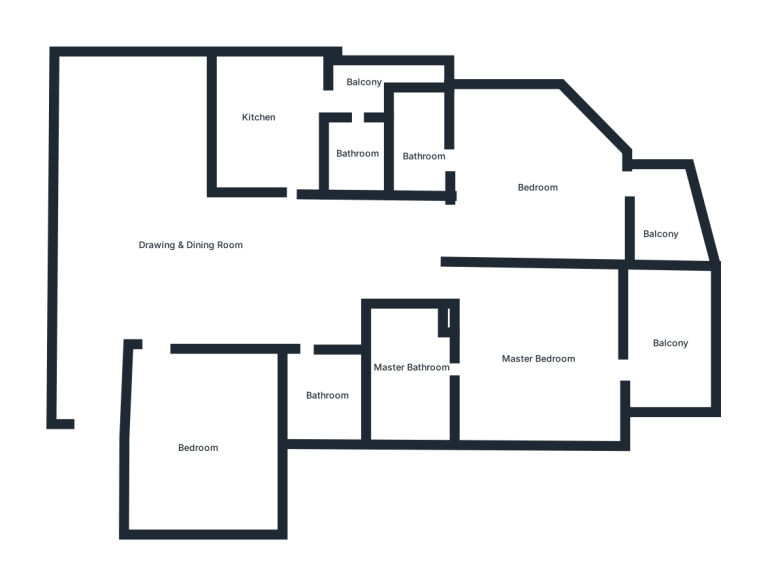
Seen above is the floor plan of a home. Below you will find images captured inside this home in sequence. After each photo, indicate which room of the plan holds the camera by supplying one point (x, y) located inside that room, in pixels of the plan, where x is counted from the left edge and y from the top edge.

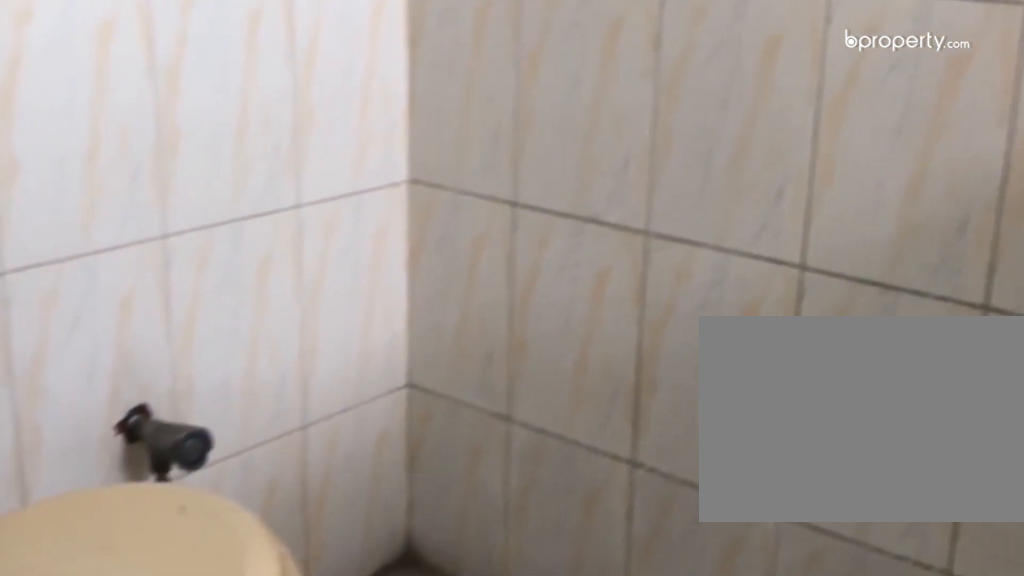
(422, 151)
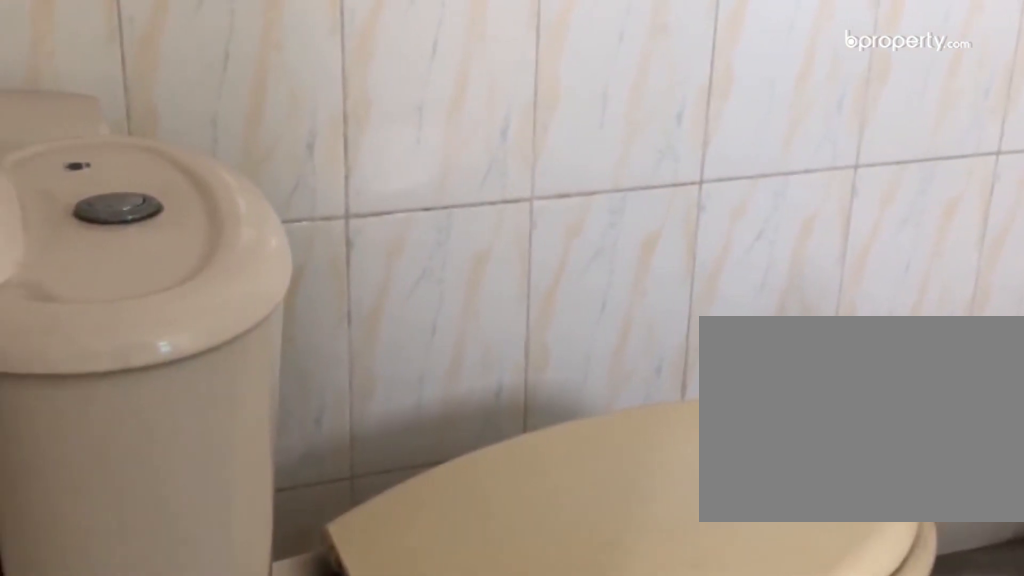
(422, 151)
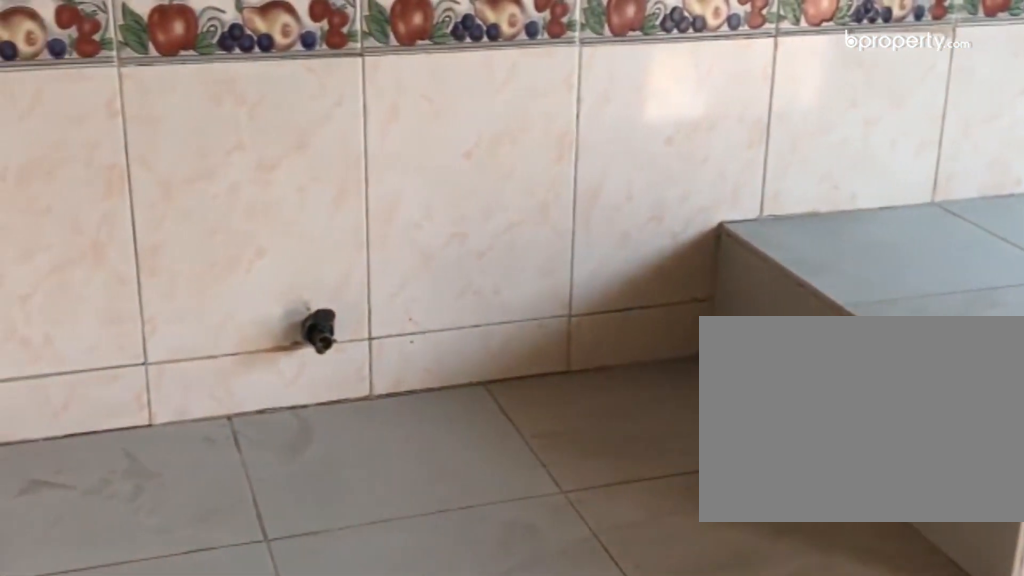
(278, 122)
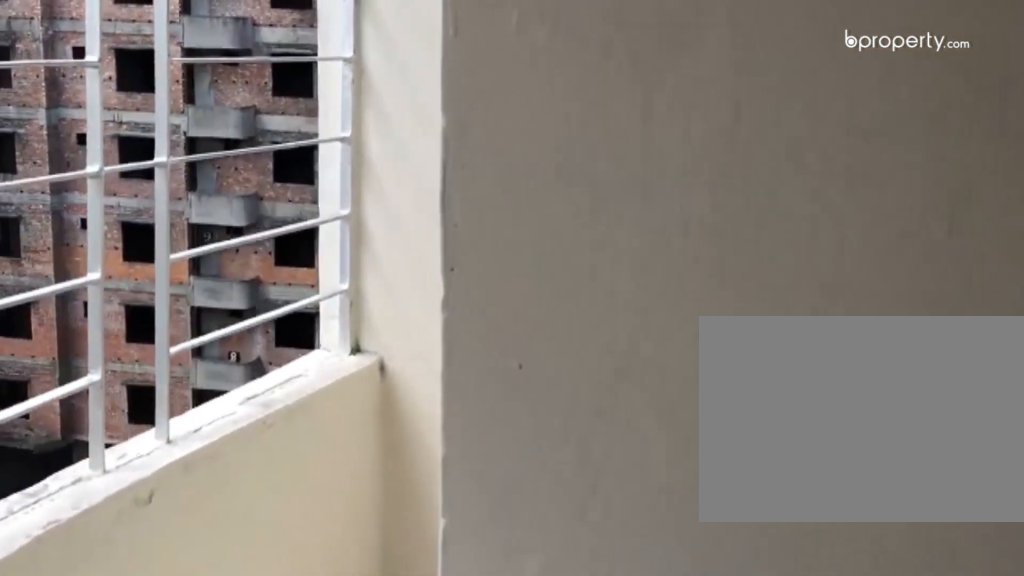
(370, 73)
